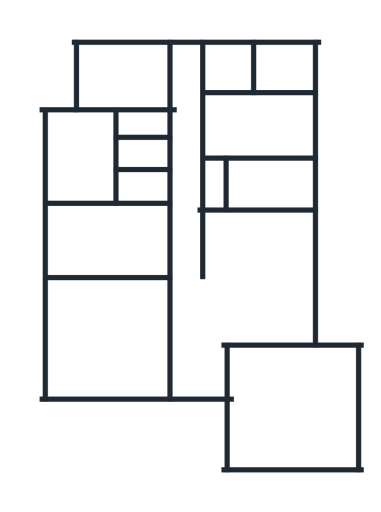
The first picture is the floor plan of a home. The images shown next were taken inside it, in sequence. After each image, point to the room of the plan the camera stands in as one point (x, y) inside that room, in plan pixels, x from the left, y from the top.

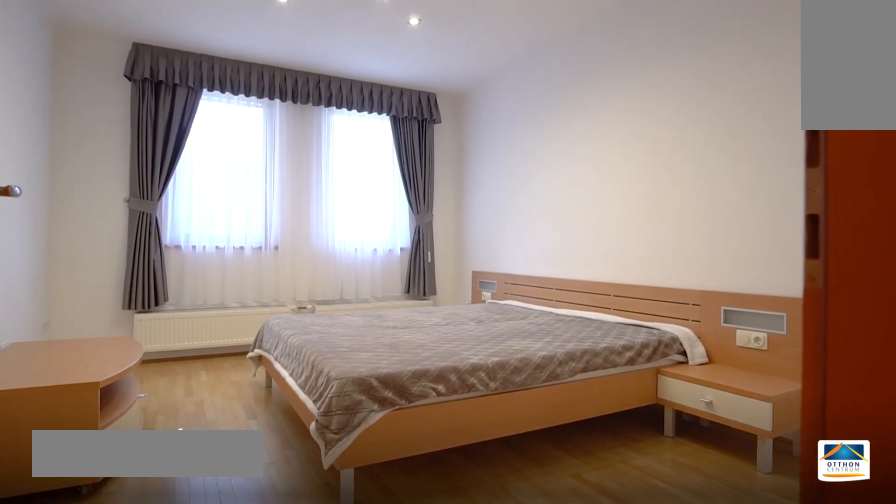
(125, 77)
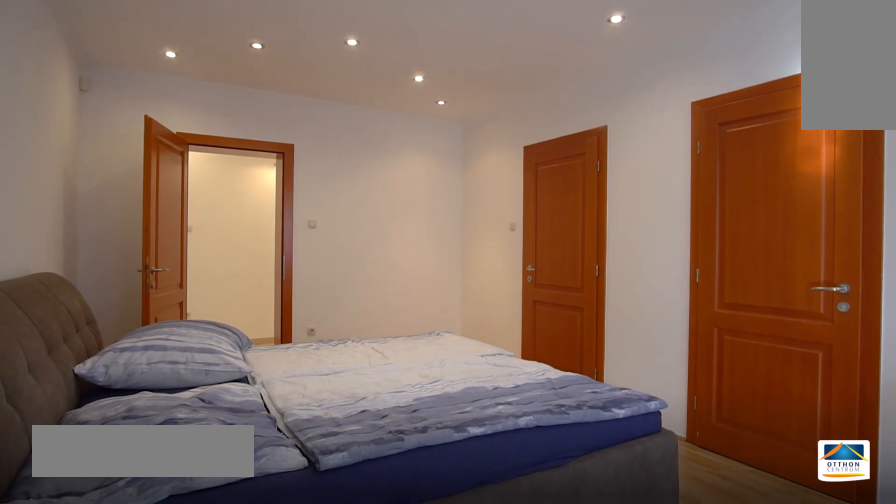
(272, 131)
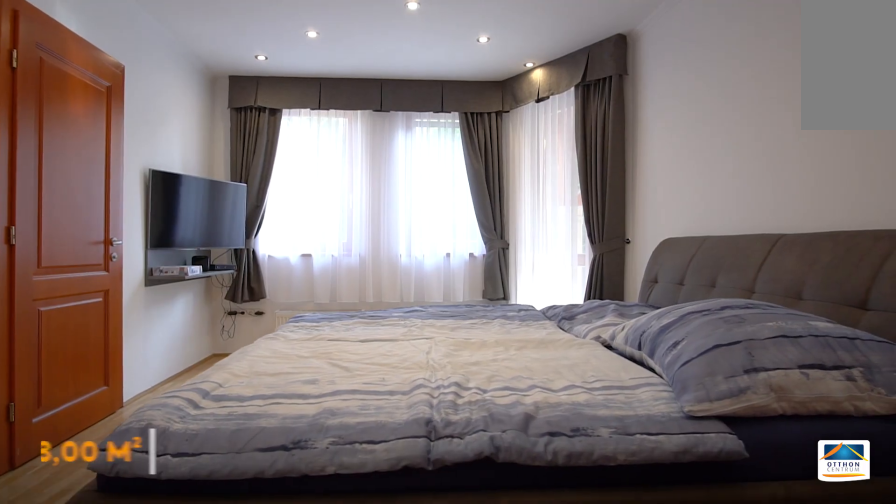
(272, 131)
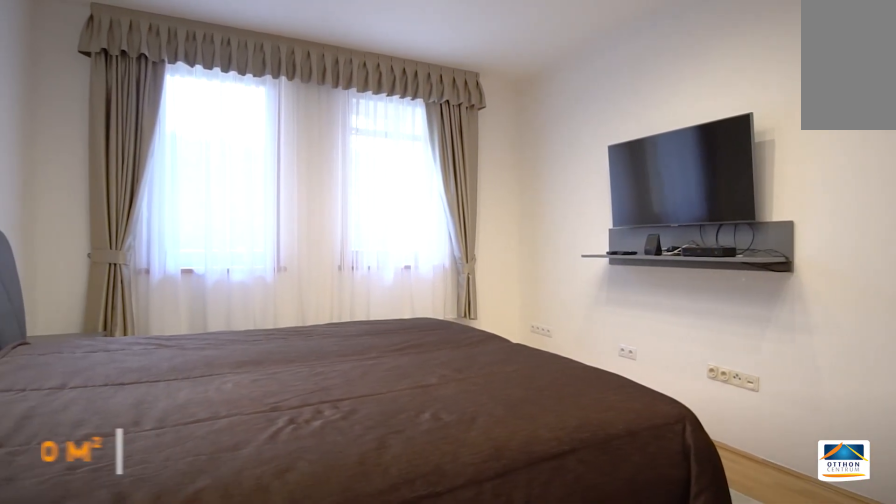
(108, 241)
